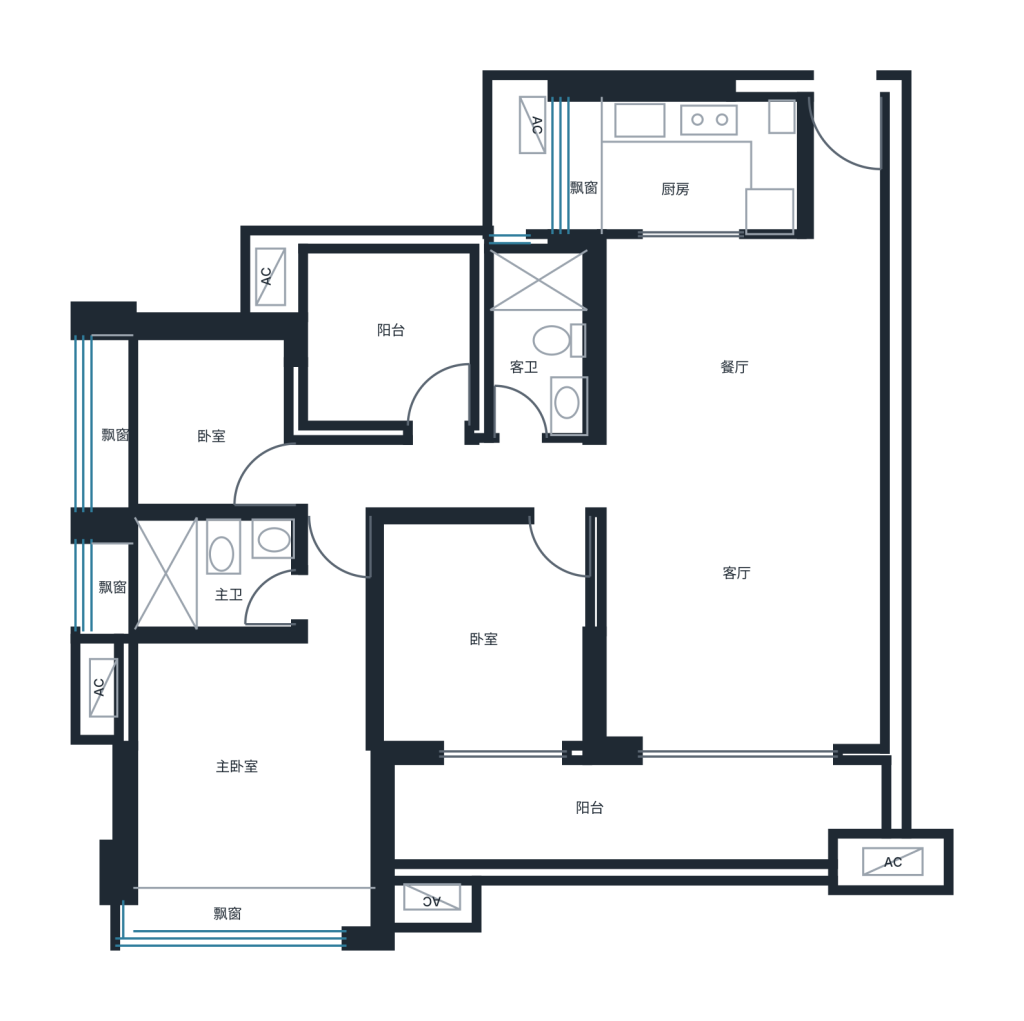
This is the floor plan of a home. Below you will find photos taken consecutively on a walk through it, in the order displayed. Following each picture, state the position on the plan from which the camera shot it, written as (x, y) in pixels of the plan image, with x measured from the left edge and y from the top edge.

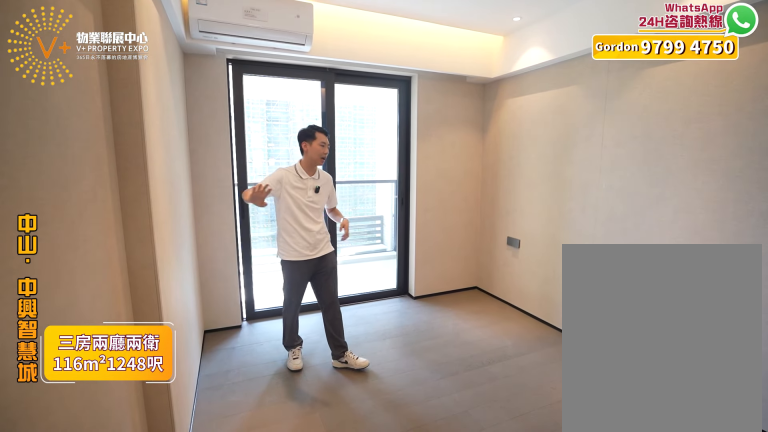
(484, 615)
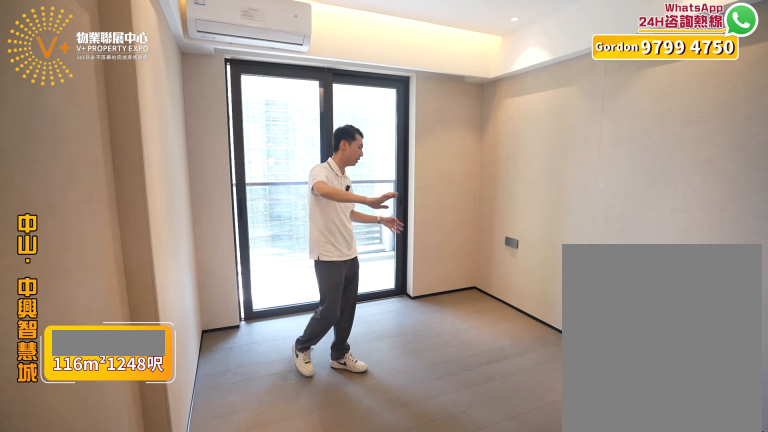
(485, 612)
